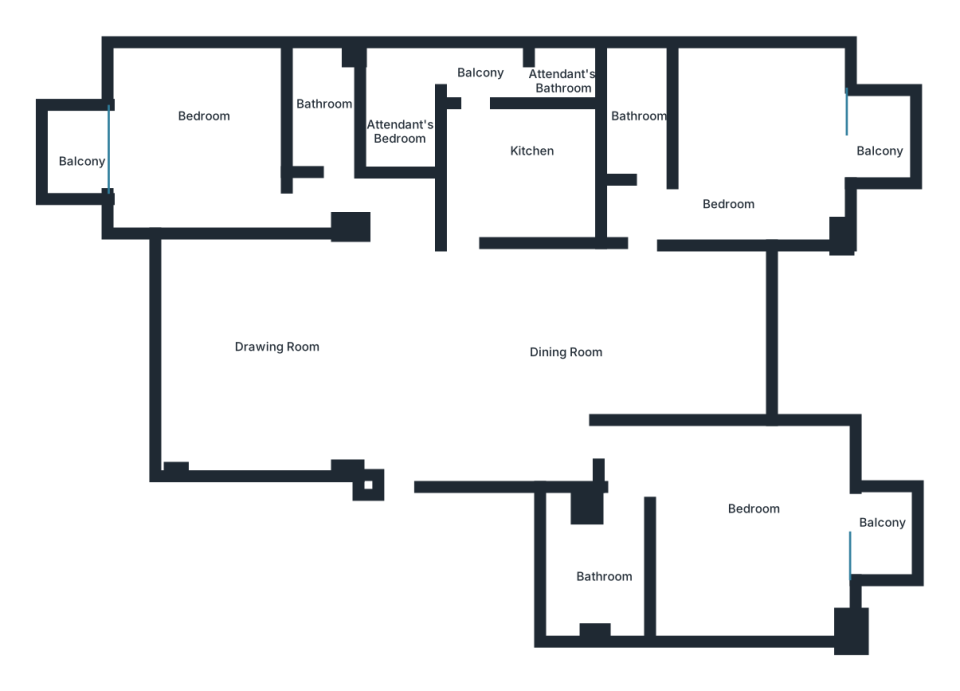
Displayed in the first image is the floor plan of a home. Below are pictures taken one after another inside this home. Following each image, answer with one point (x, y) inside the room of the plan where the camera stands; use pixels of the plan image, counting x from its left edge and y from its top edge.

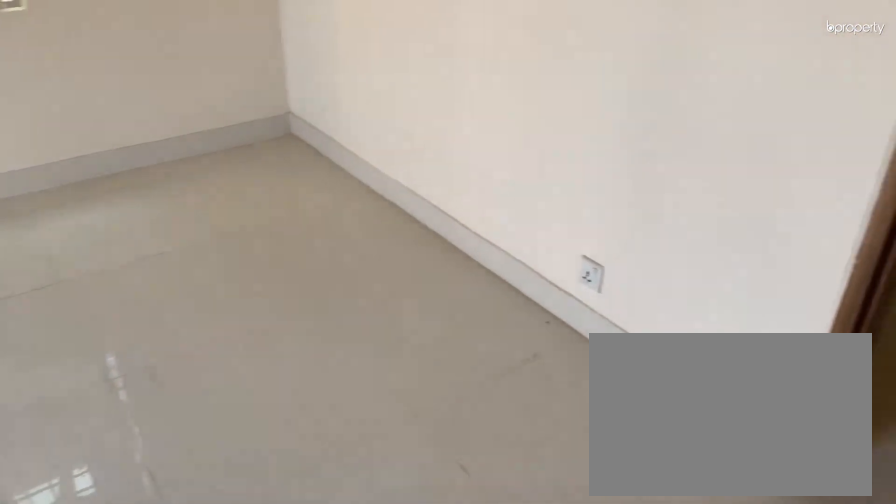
(205, 141)
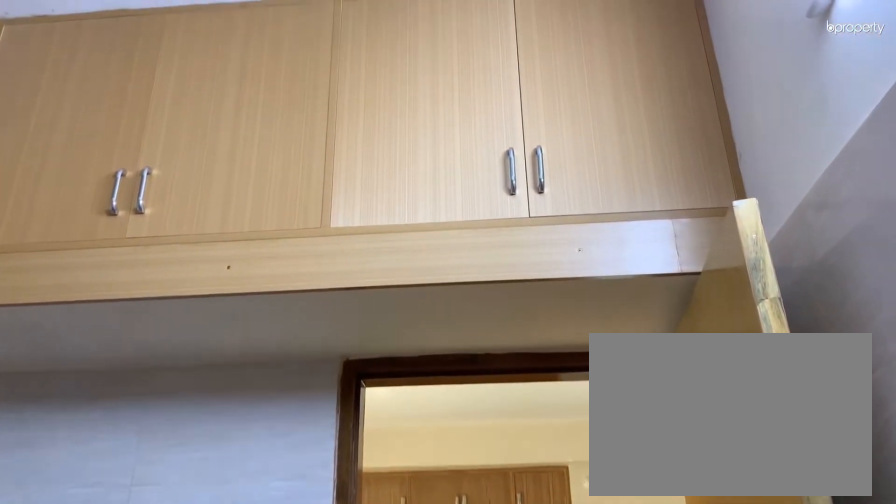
(502, 175)
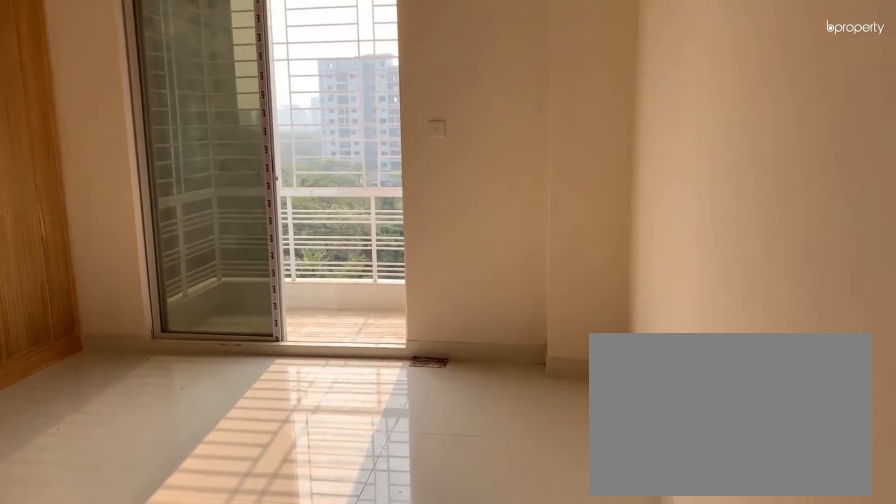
(760, 148)
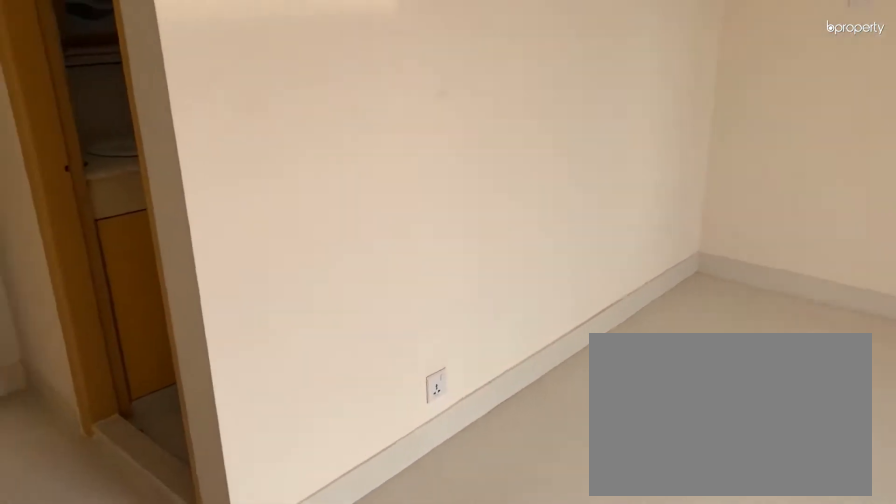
(760, 148)
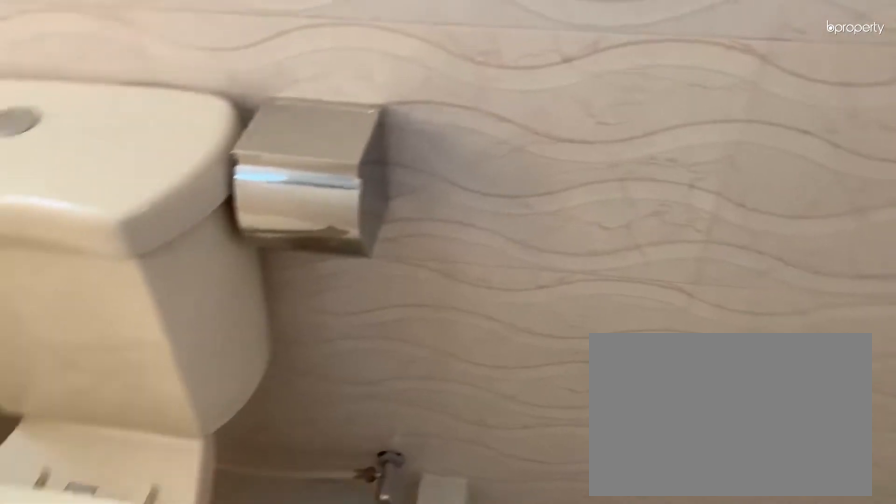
(639, 126)
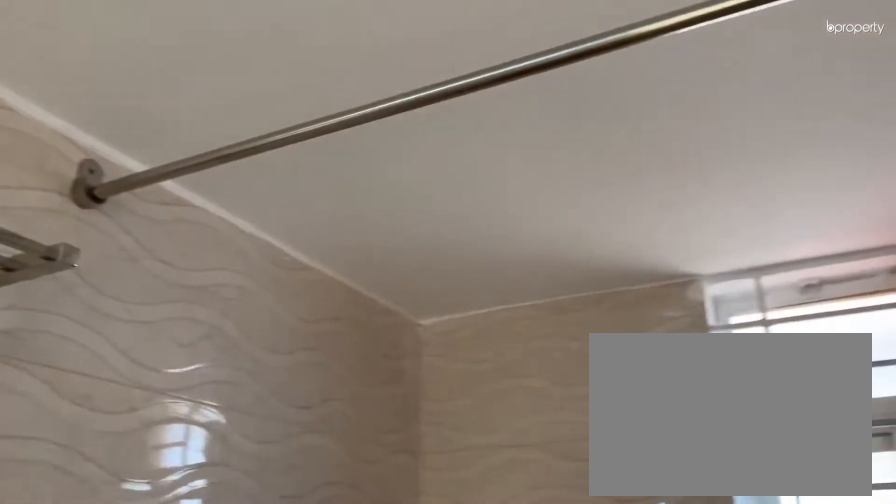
(639, 126)
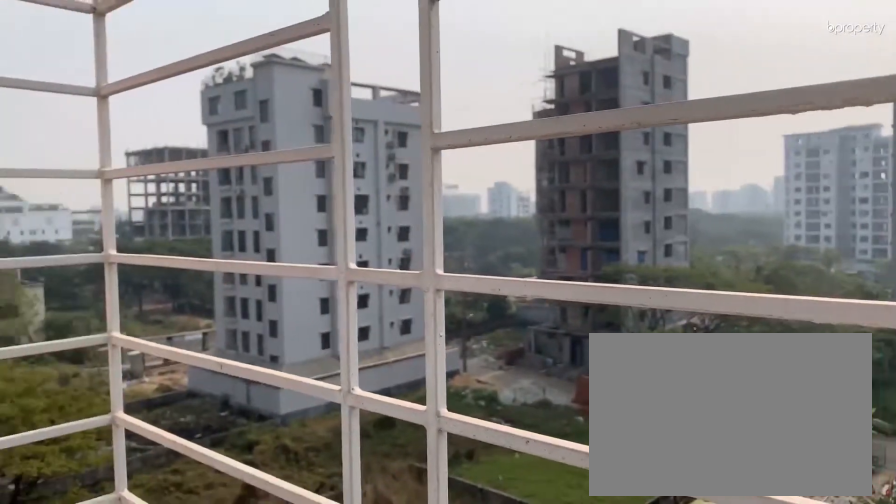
(880, 152)
